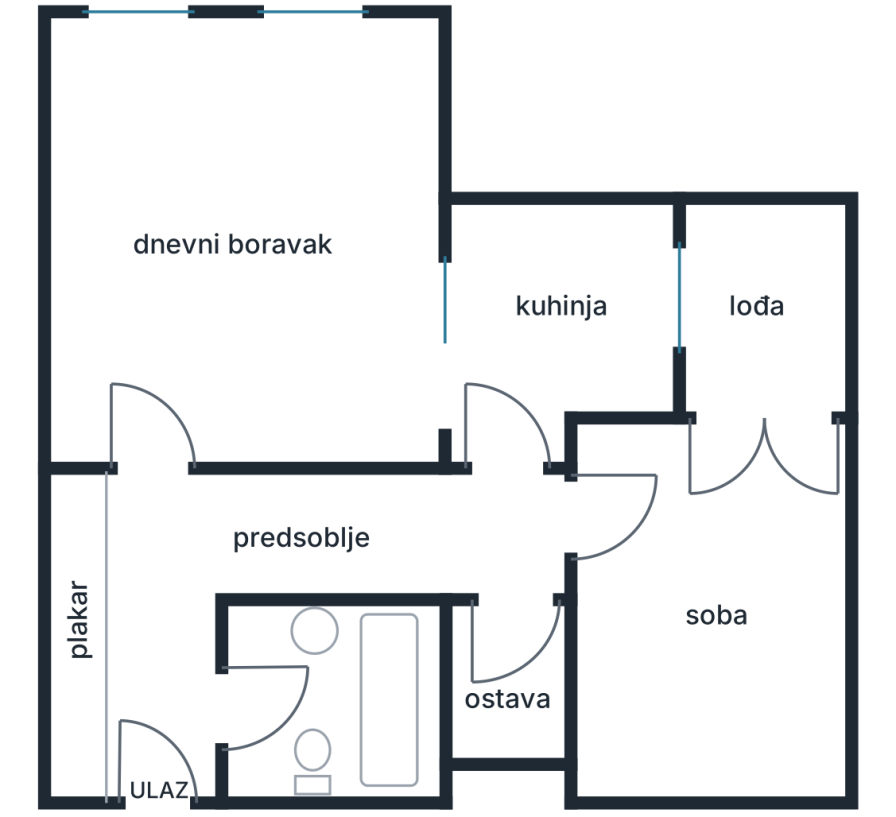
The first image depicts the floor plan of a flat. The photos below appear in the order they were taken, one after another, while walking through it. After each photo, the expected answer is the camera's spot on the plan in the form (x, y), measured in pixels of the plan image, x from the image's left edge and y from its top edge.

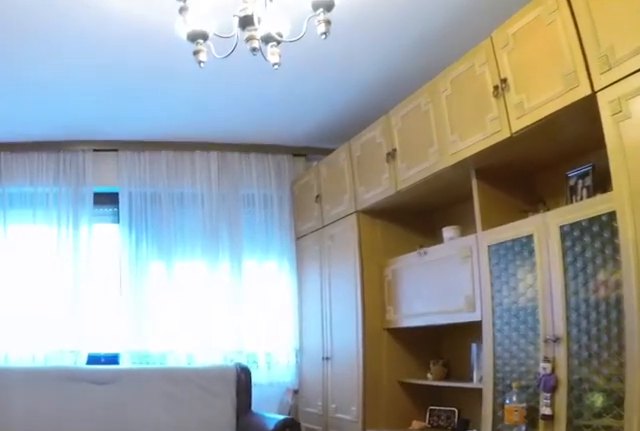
(153, 344)
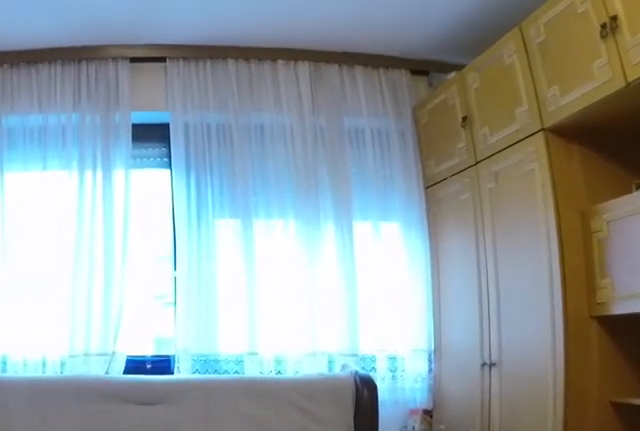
(153, 247)
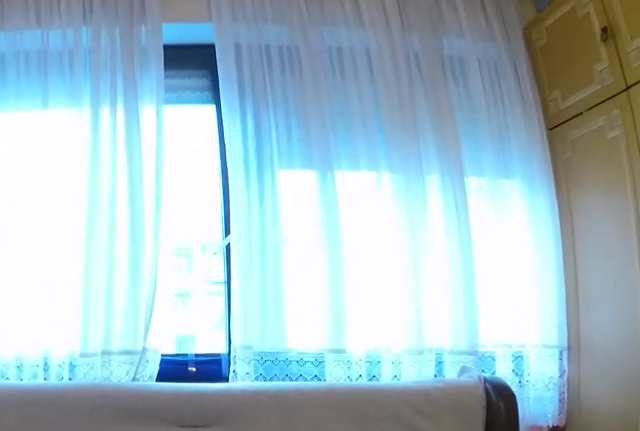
(152, 192)
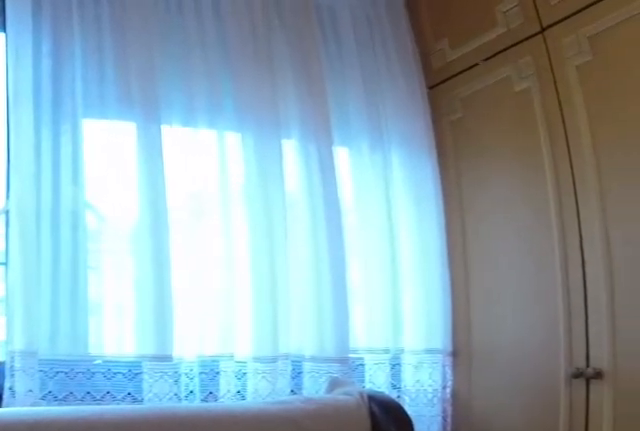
(147, 148)
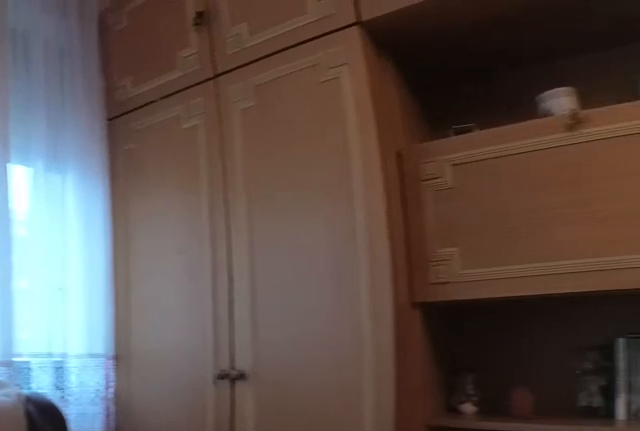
(134, 141)
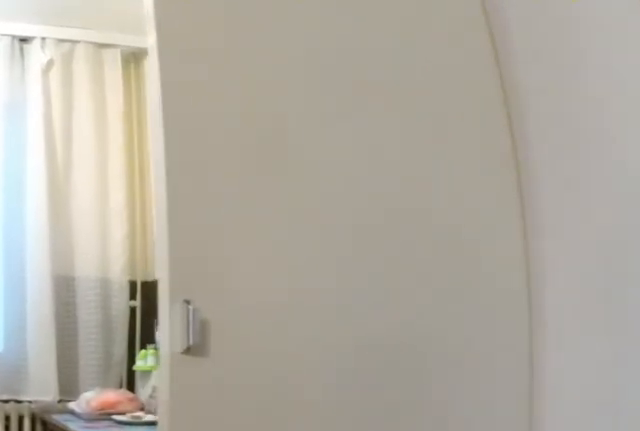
(324, 351)
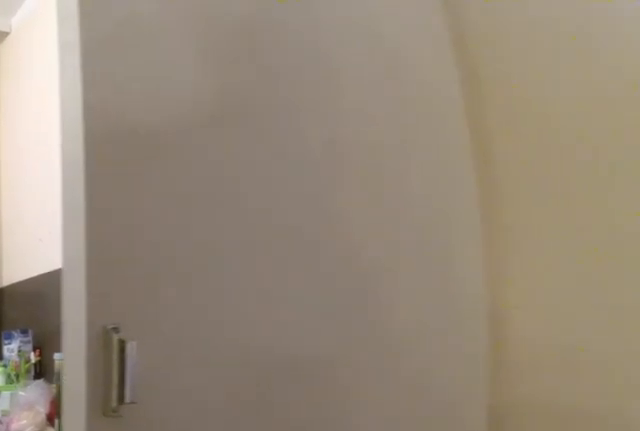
(383, 353)
